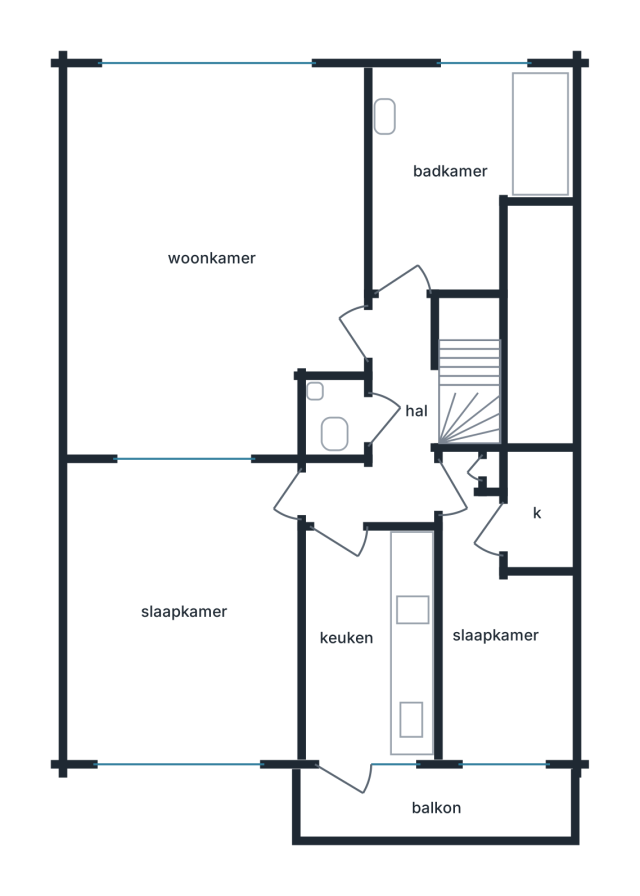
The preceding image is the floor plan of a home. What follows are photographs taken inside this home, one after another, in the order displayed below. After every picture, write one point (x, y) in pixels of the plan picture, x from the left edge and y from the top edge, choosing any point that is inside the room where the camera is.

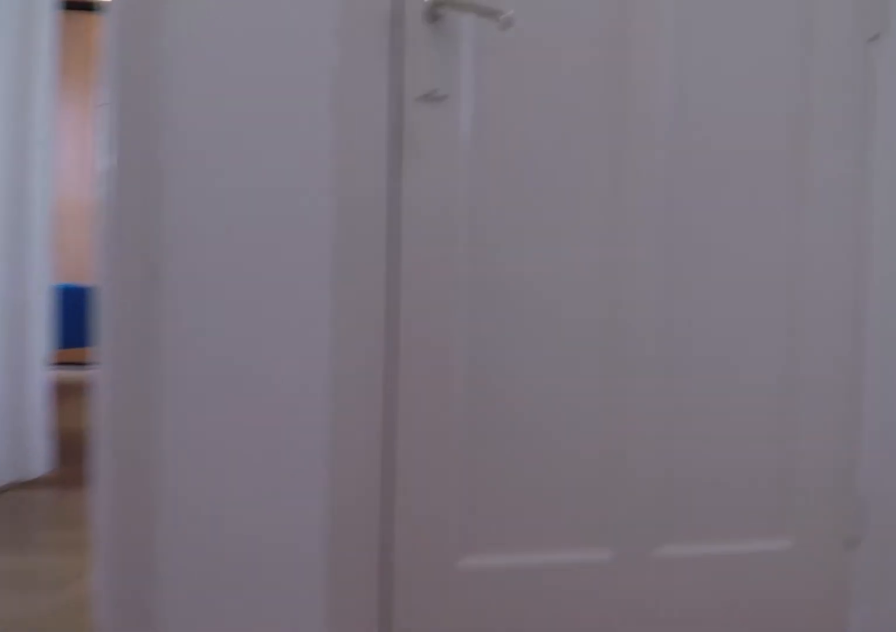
(390, 425)
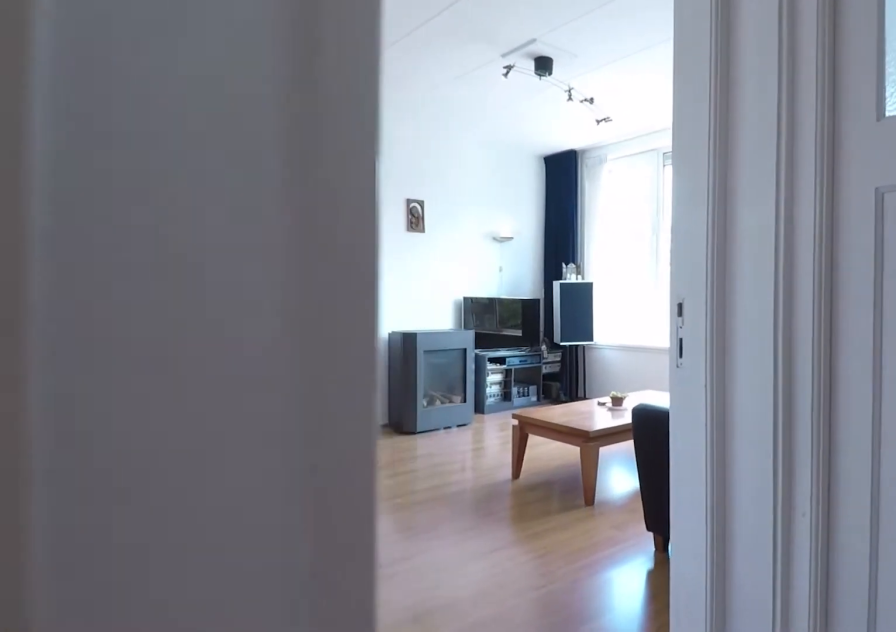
(390, 425)
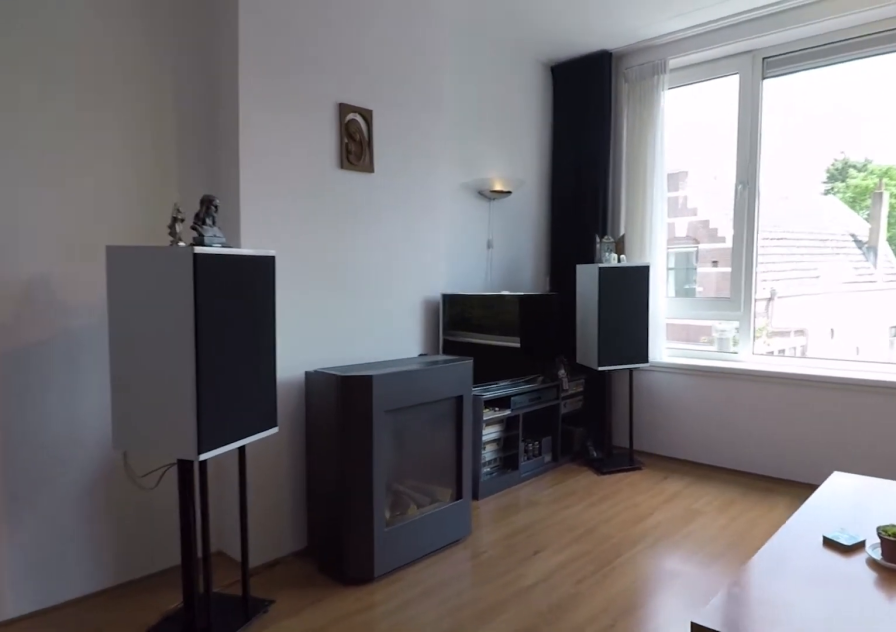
(212, 256)
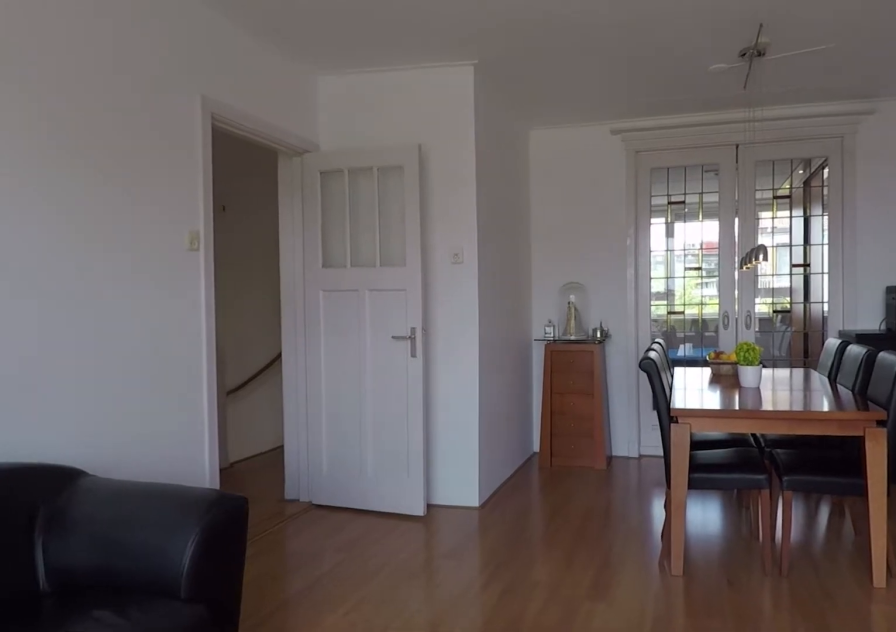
(212, 256)
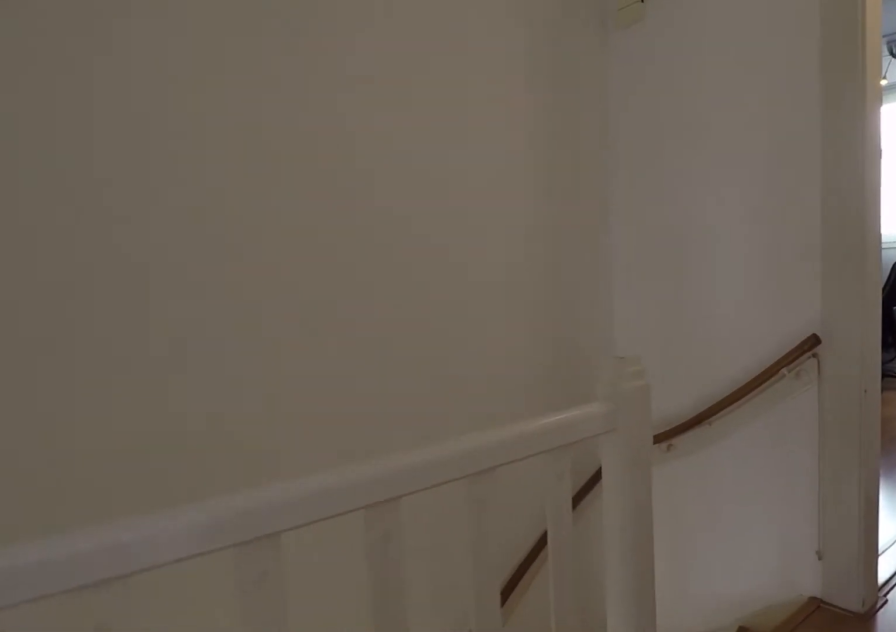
(389, 425)
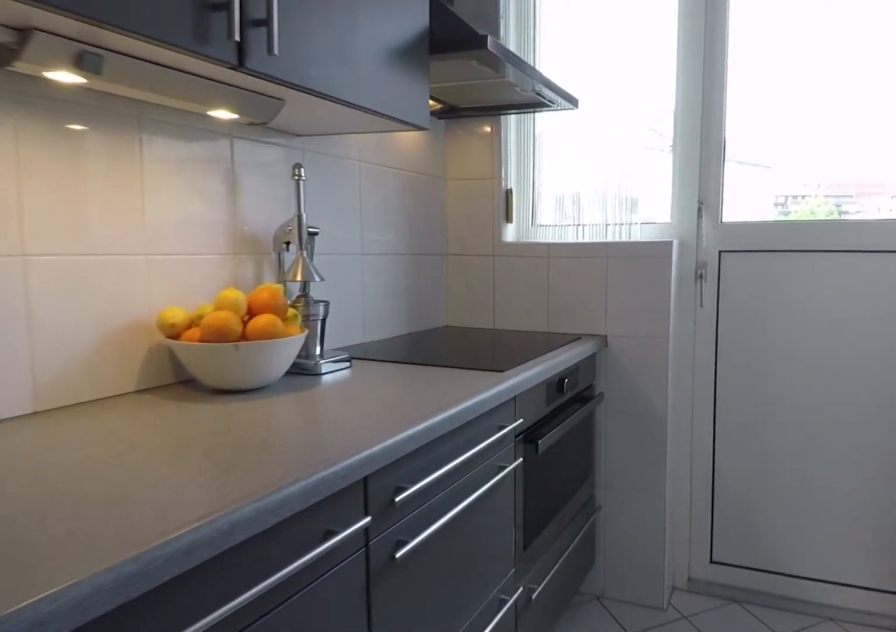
(368, 640)
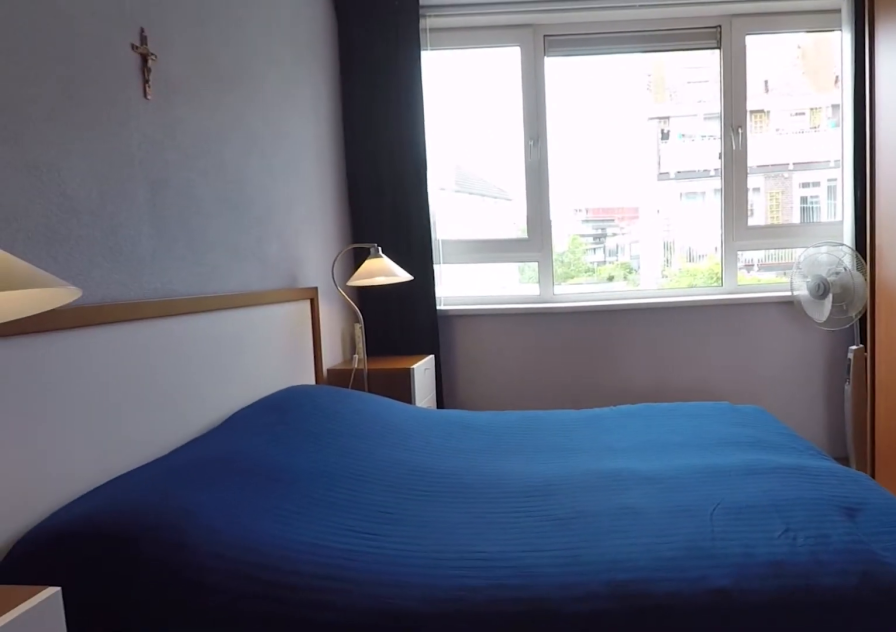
(185, 610)
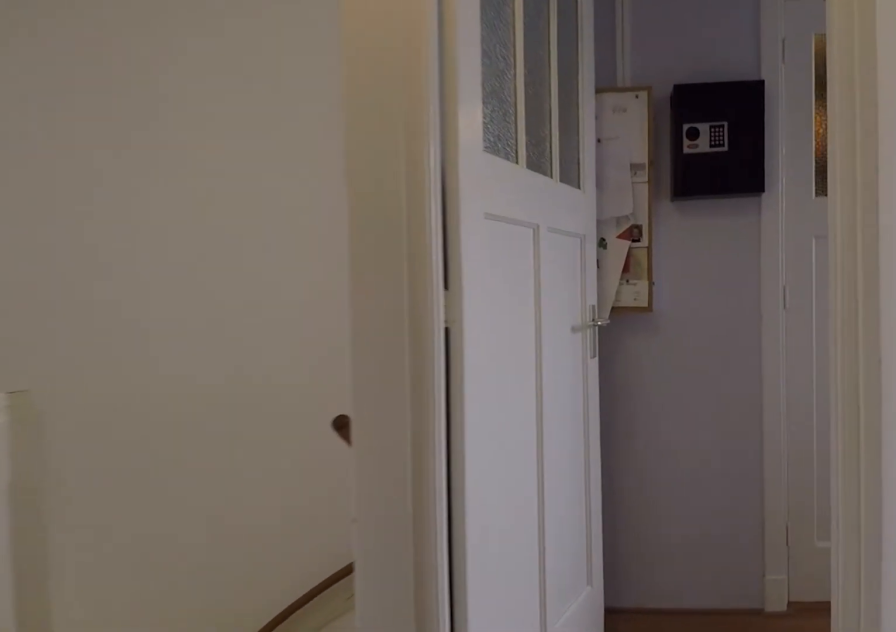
(389, 426)
